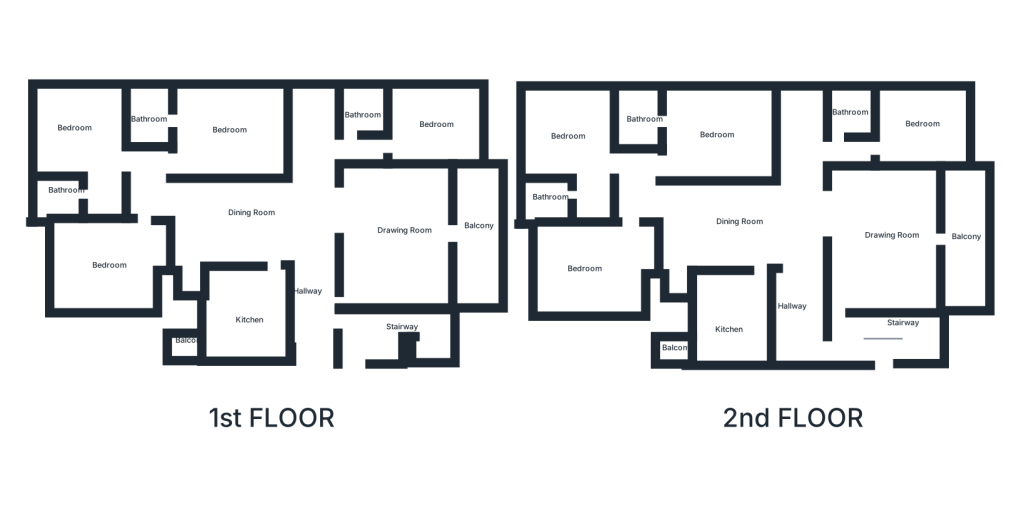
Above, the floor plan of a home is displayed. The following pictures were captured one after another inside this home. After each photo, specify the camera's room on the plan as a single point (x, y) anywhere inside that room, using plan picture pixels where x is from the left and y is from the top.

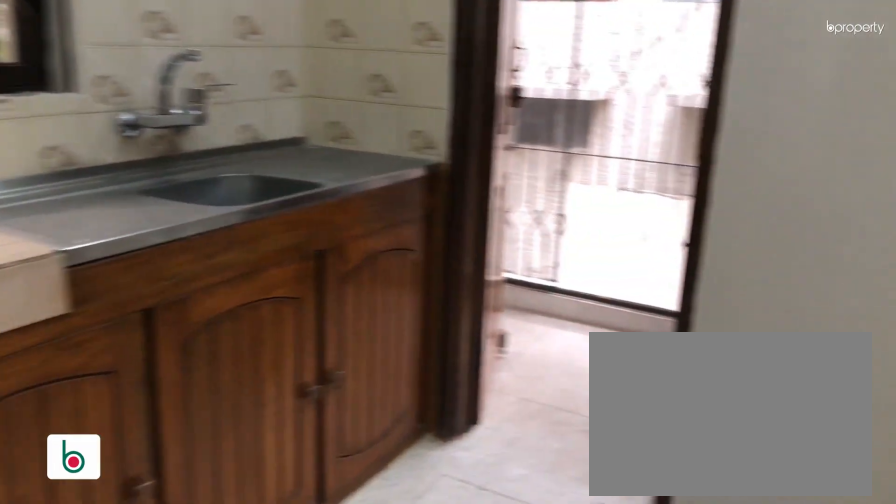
(733, 315)
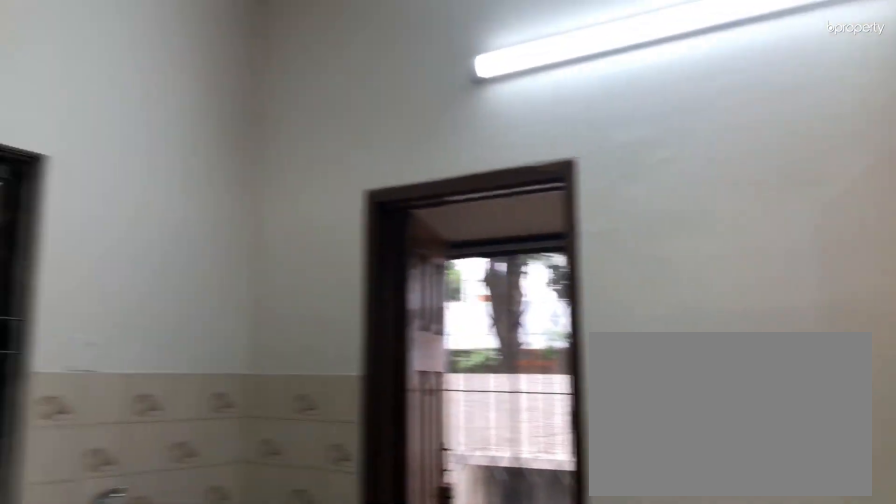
(739, 309)
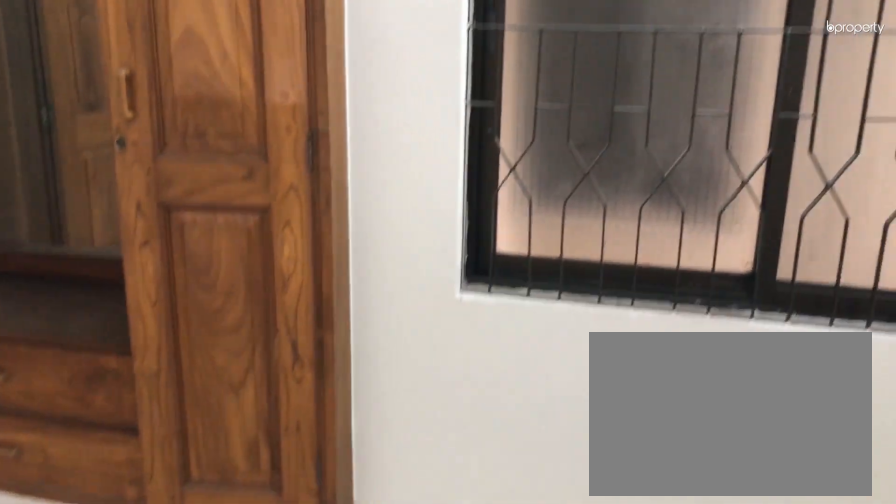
(607, 255)
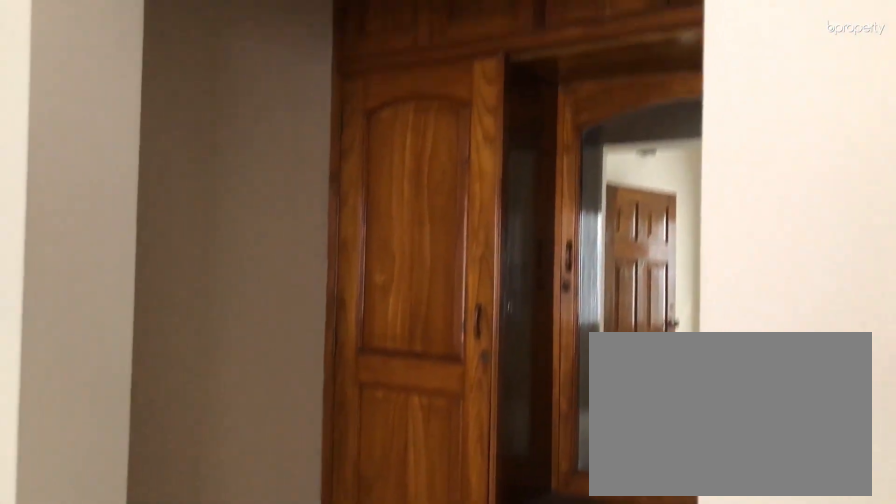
(573, 137)
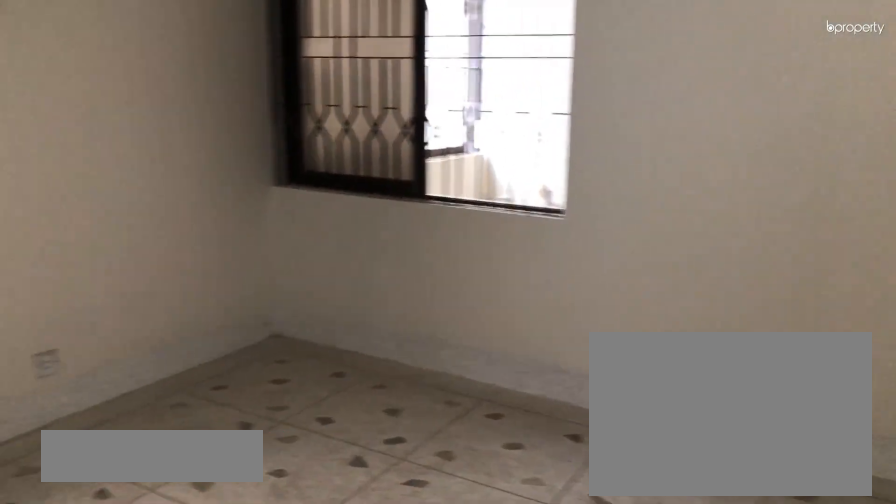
(703, 131)
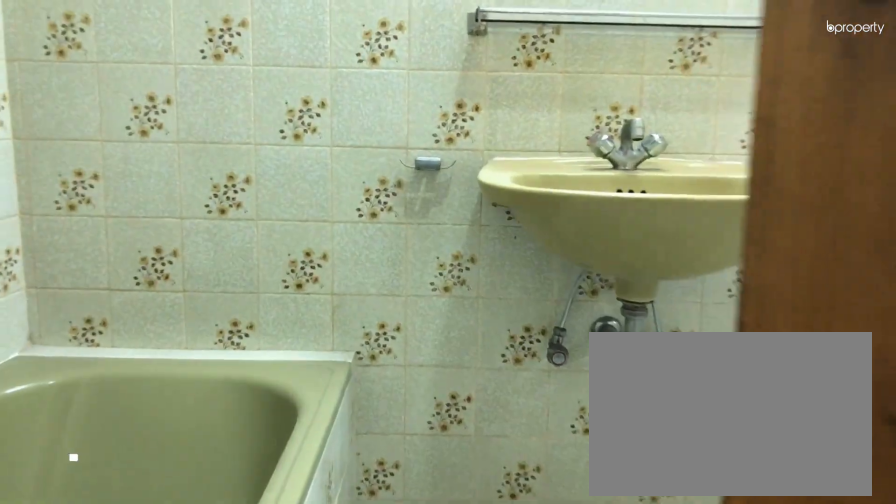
(636, 118)
